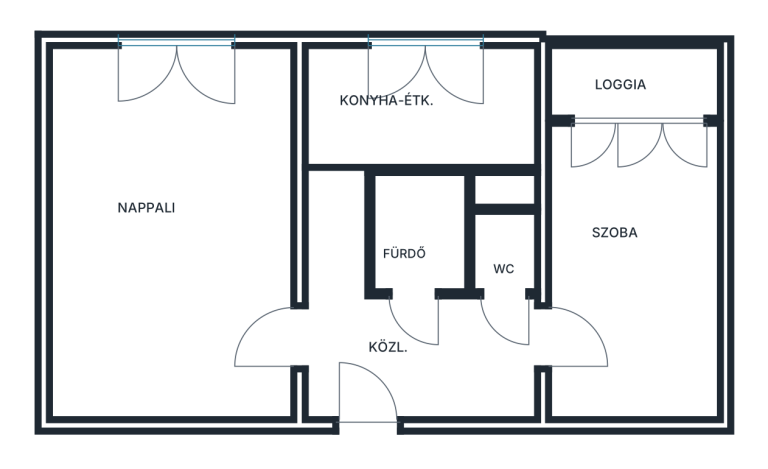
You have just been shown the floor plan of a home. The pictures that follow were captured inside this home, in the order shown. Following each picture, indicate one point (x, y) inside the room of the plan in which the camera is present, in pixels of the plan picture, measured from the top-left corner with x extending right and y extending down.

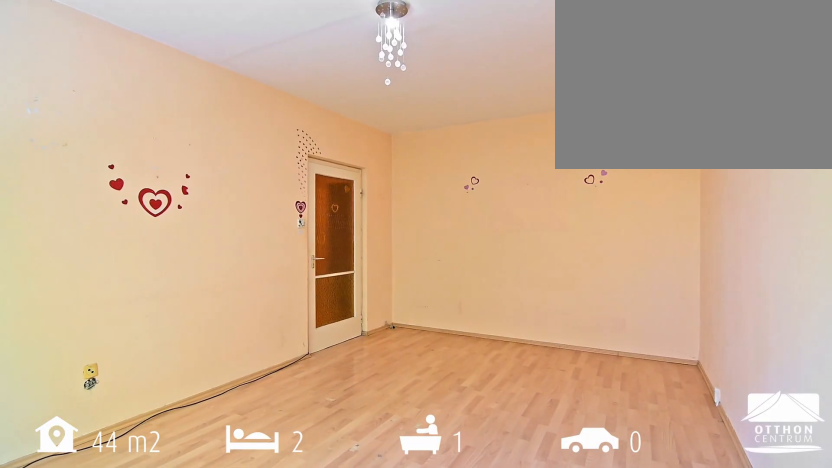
(149, 236)
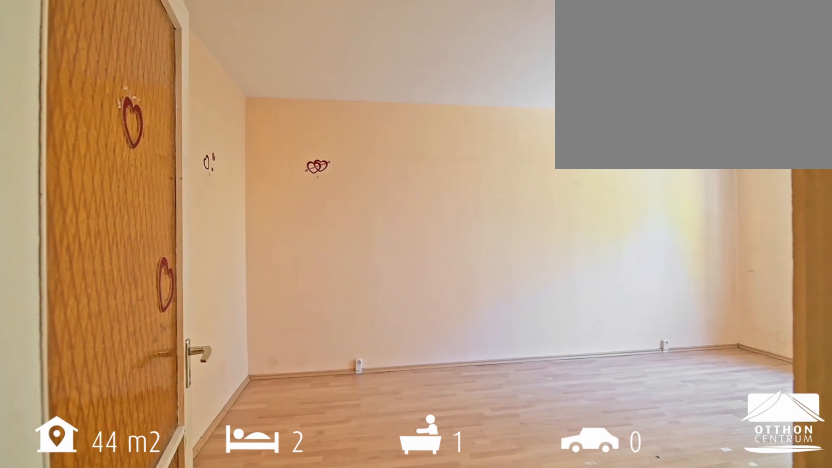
(149, 236)
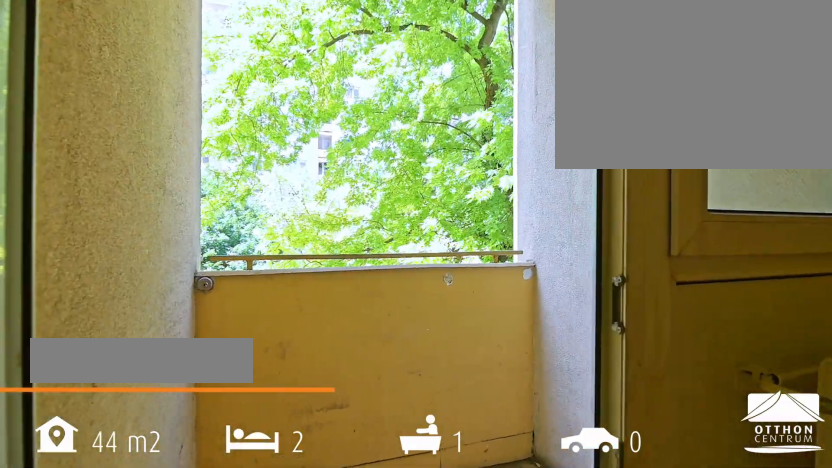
(691, 86)
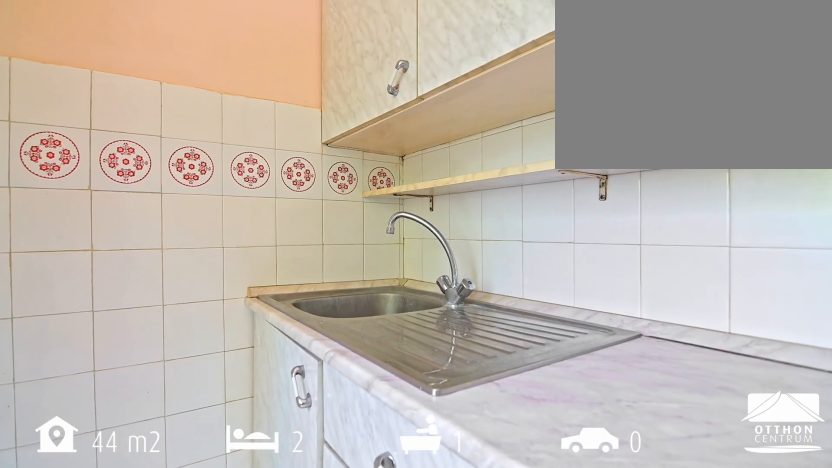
(416, 139)
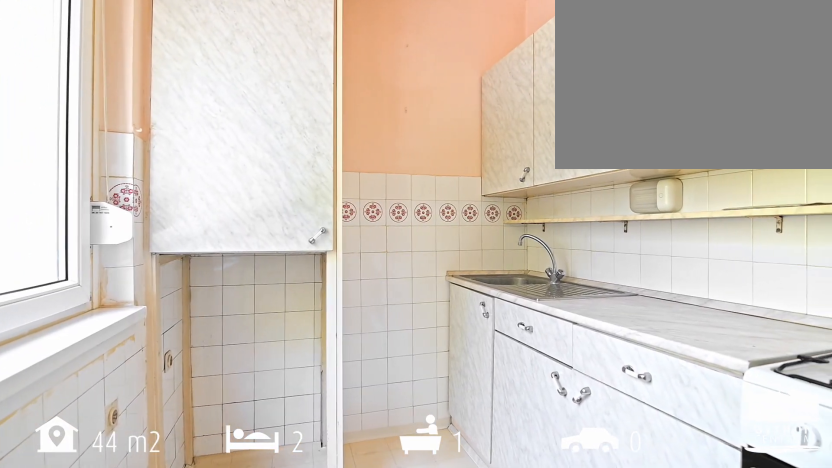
(416, 139)
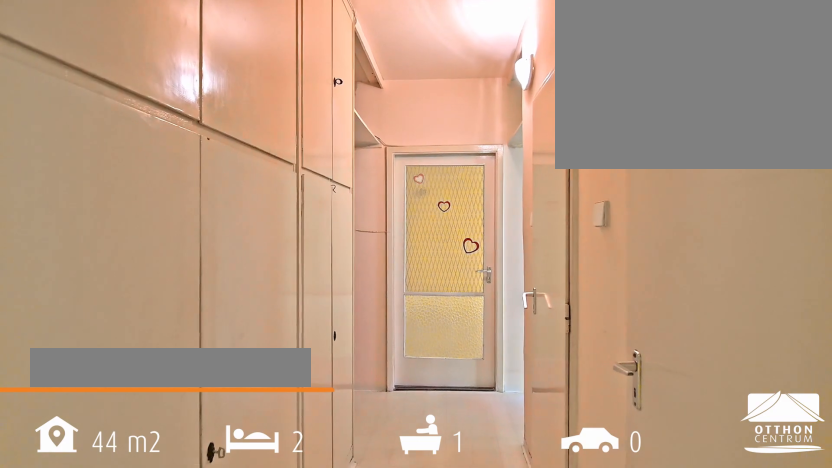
(420, 379)
